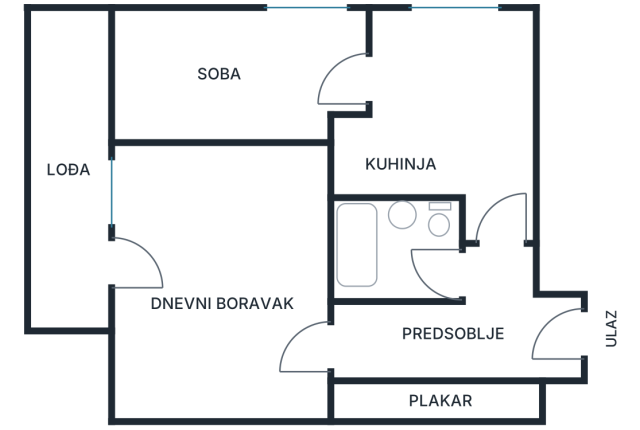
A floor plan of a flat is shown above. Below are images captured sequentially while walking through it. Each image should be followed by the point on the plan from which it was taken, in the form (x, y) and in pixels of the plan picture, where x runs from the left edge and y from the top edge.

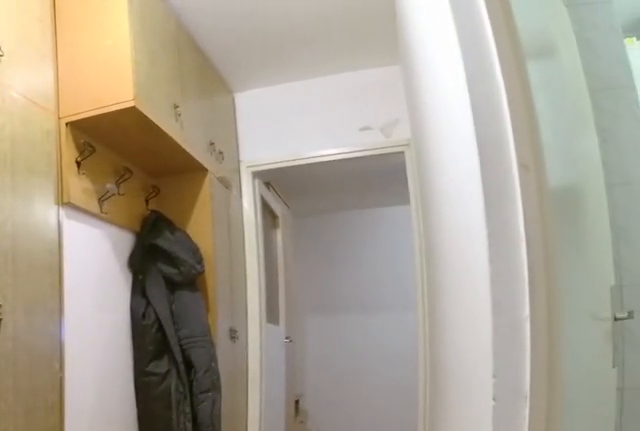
(520, 327)
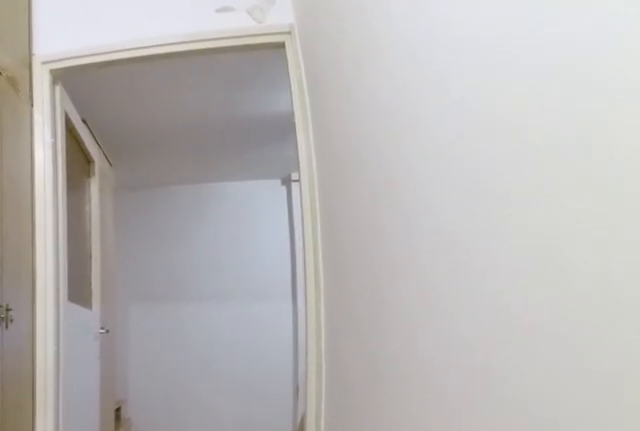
(436, 340)
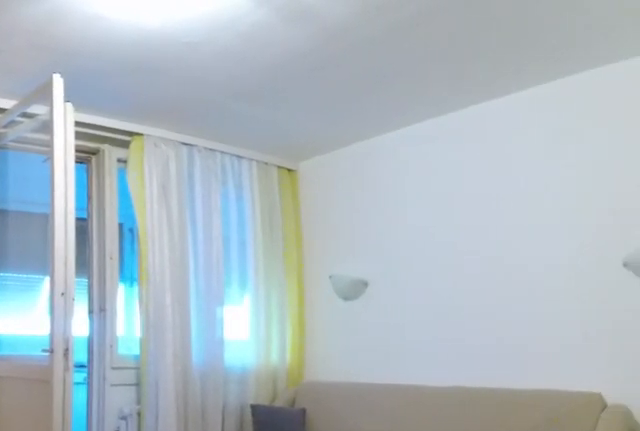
(317, 345)
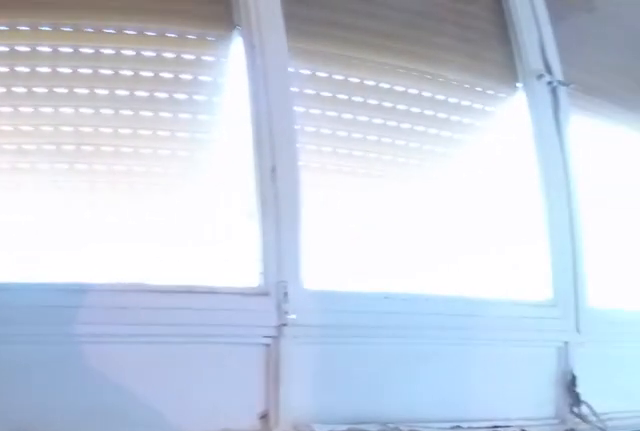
(102, 274)
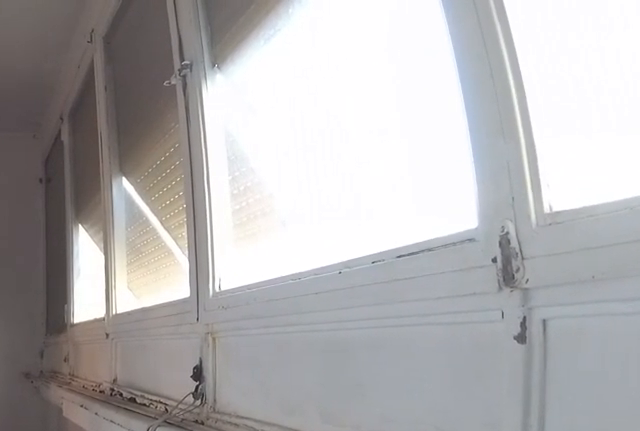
(64, 49)
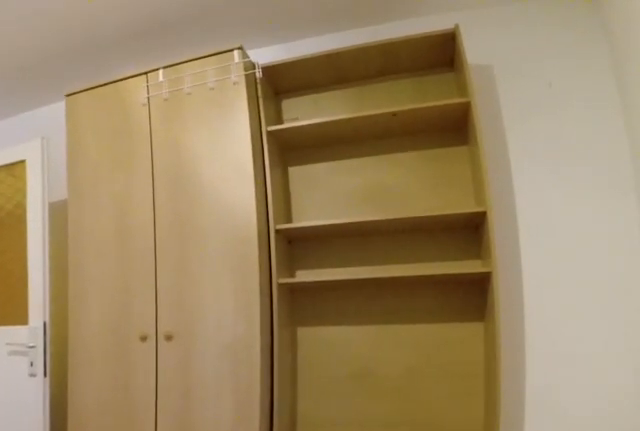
(157, 255)
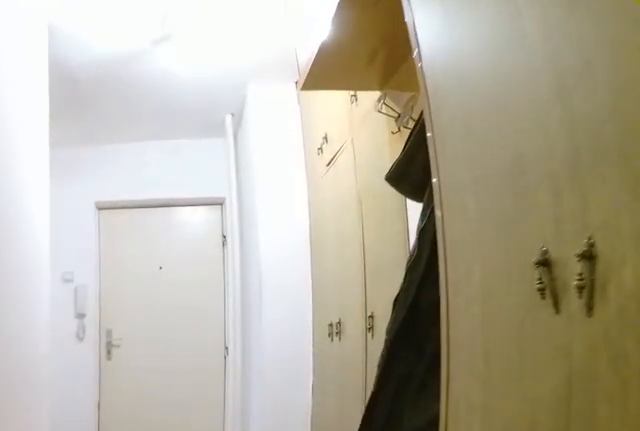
(306, 355)
